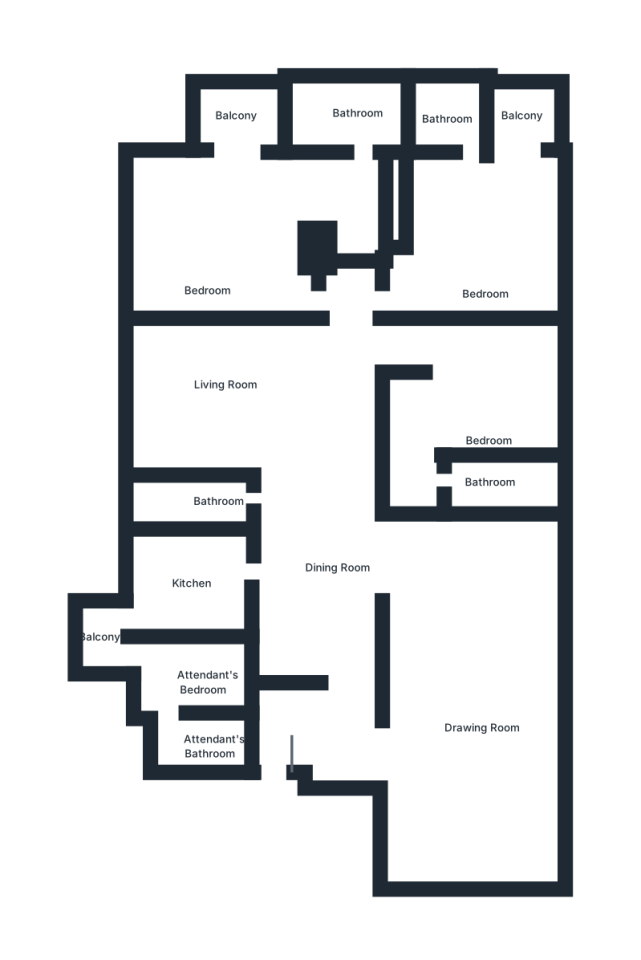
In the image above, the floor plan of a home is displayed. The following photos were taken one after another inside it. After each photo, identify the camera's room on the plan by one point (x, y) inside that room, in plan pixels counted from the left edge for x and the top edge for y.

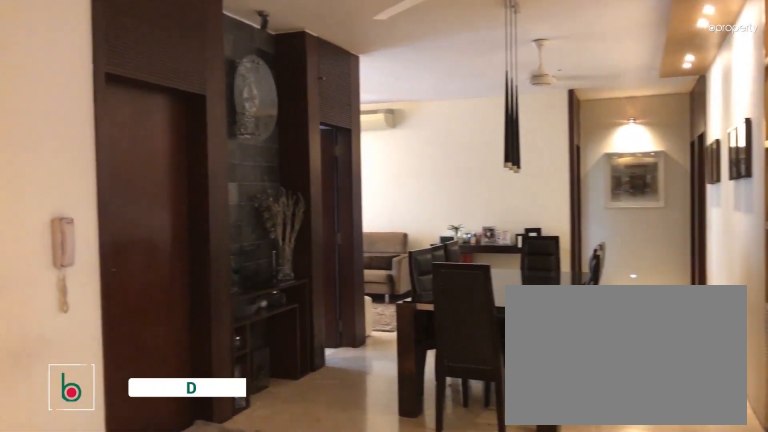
(339, 586)
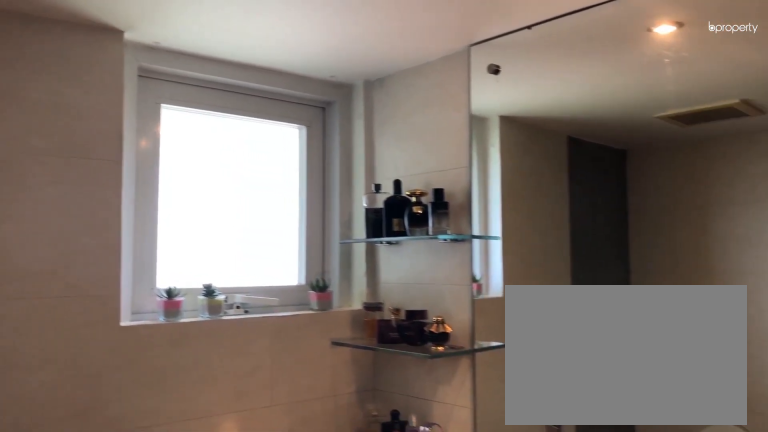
(351, 99)
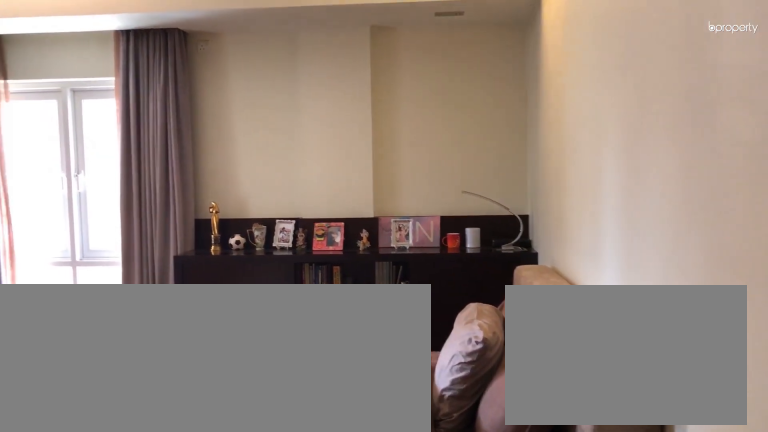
(480, 228)
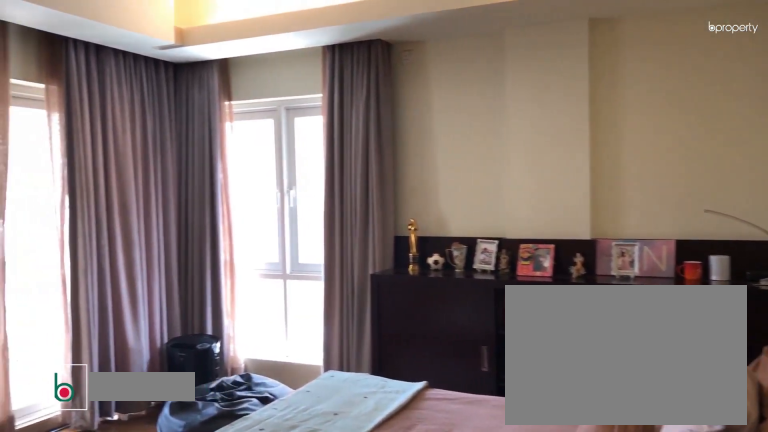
(480, 228)
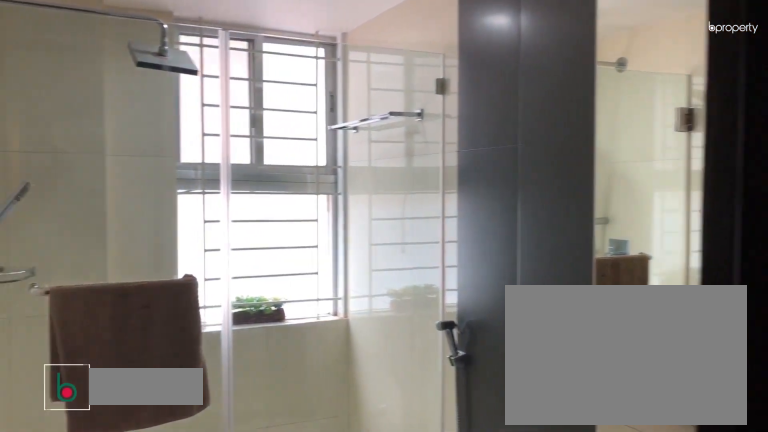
(511, 493)
